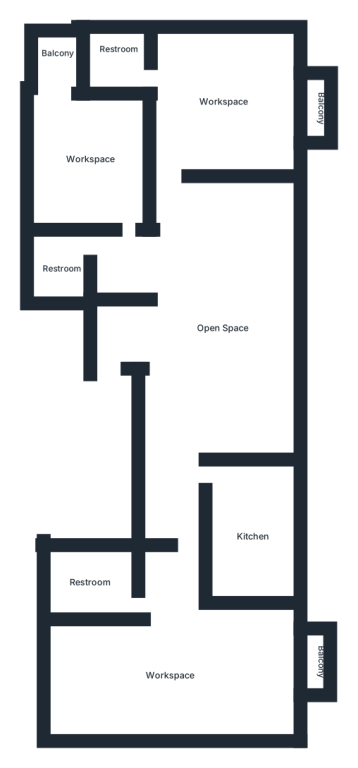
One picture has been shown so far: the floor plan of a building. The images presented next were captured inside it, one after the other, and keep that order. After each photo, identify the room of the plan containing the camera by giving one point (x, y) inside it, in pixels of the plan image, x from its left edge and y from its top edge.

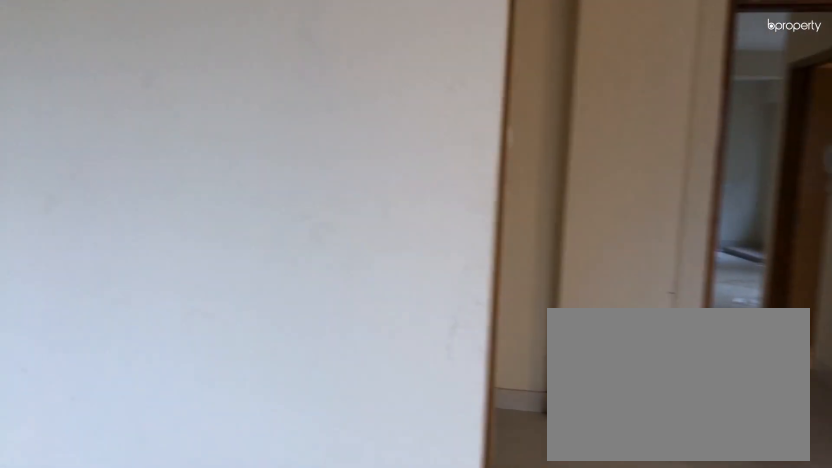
(173, 677)
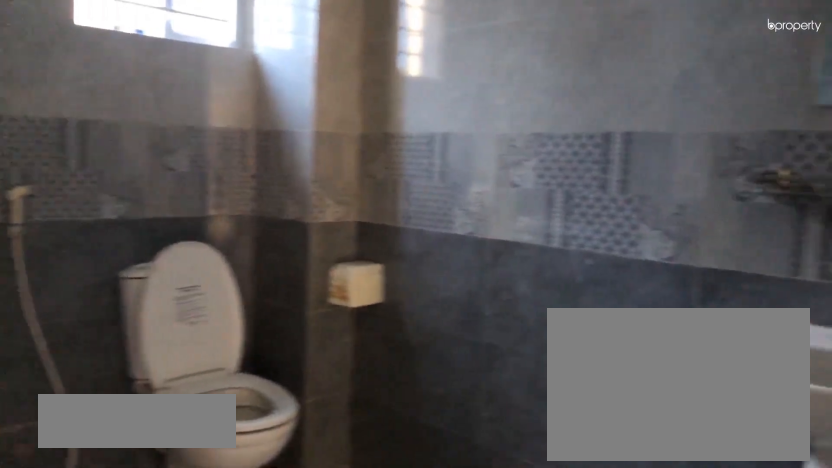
(90, 584)
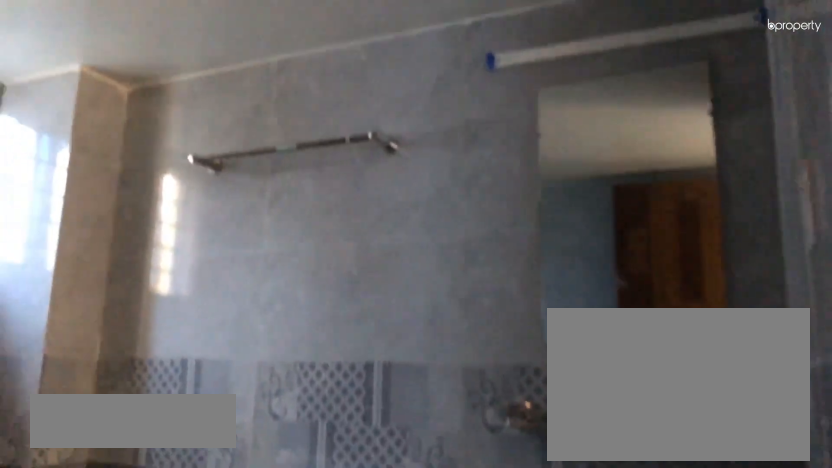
(90, 584)
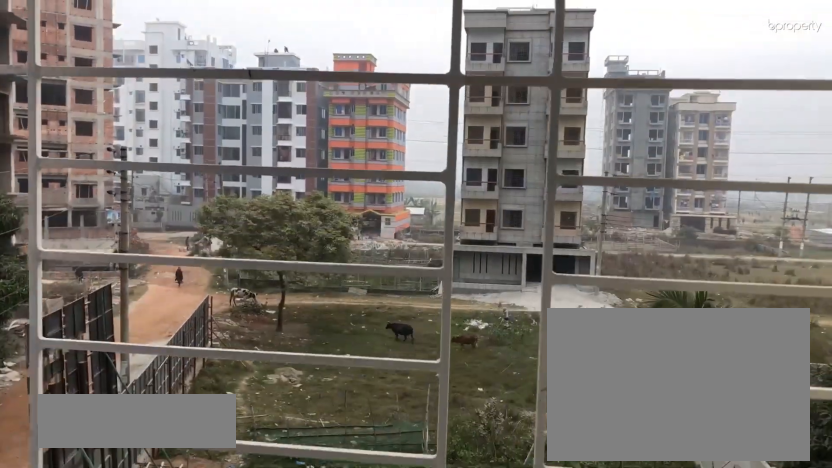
(310, 112)
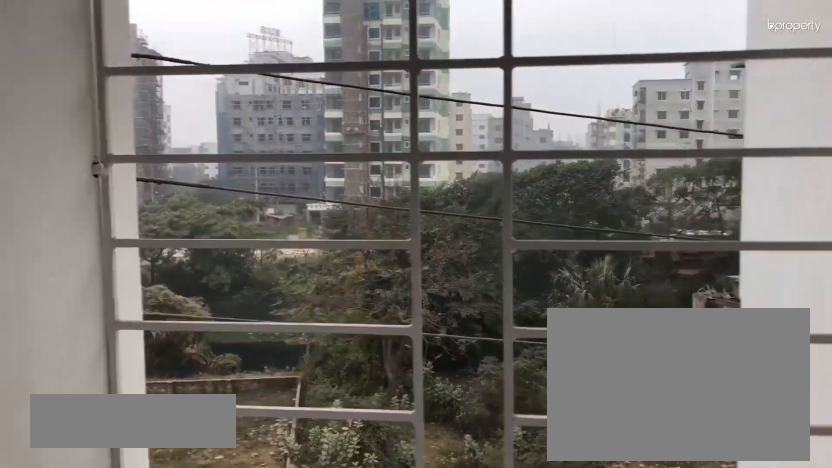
(57, 60)
